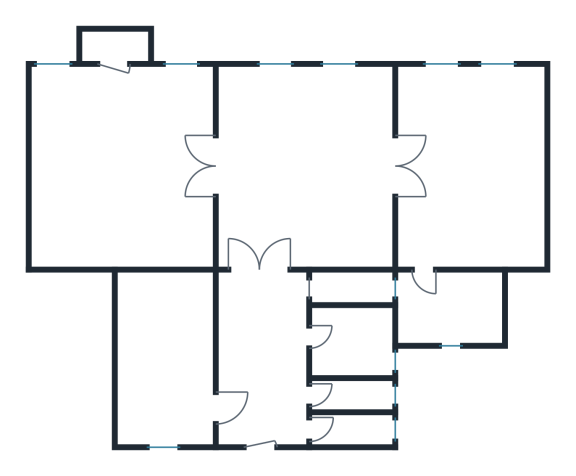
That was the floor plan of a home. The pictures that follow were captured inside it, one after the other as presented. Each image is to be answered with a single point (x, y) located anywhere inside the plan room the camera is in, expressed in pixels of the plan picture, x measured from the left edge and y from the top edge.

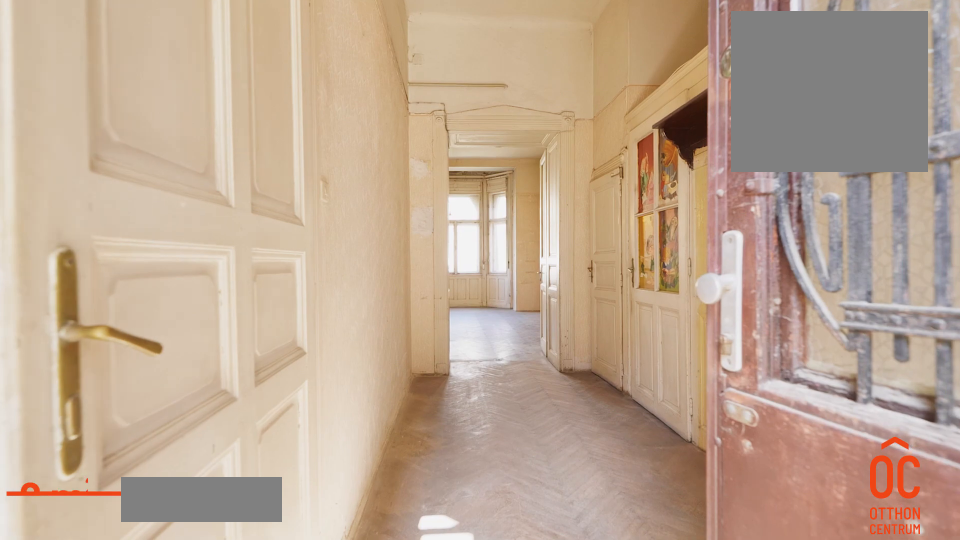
(263, 356)
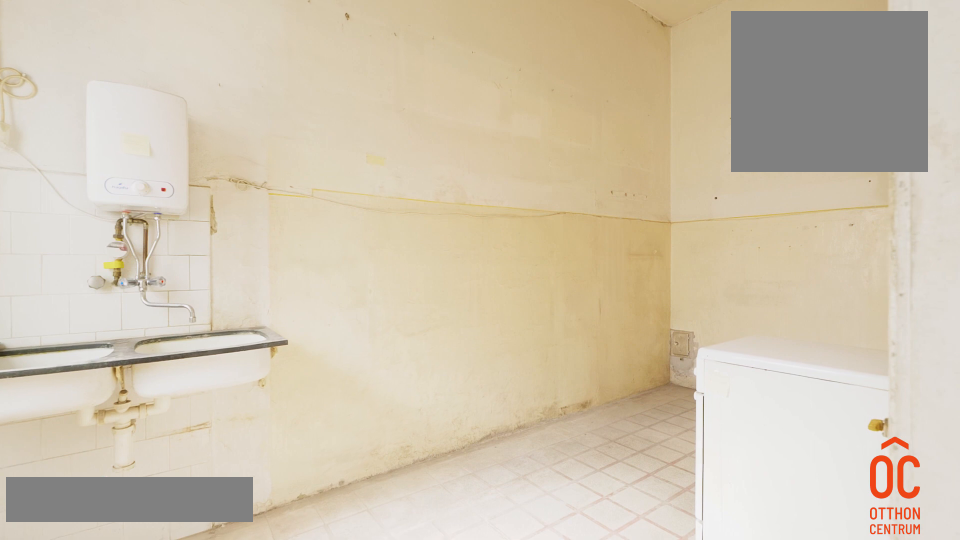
(161, 356)
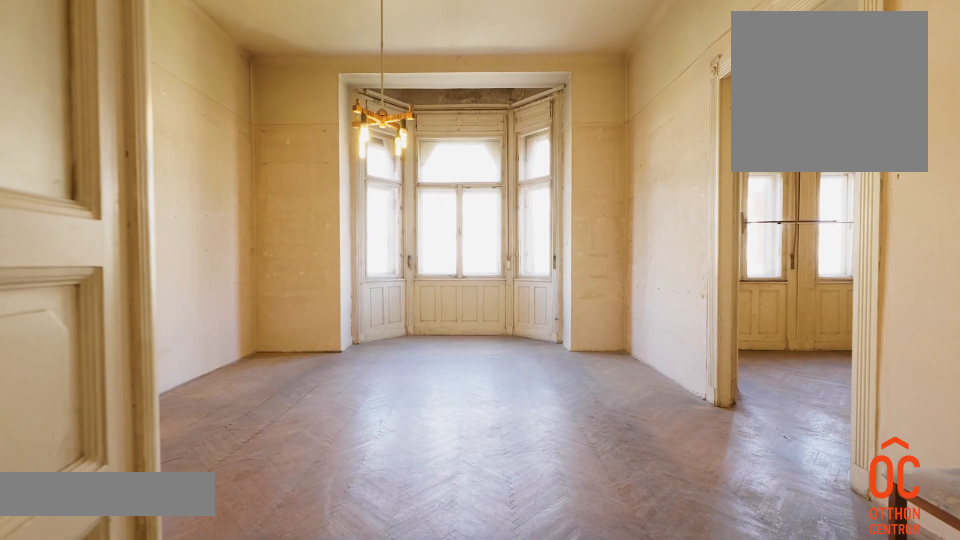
(305, 166)
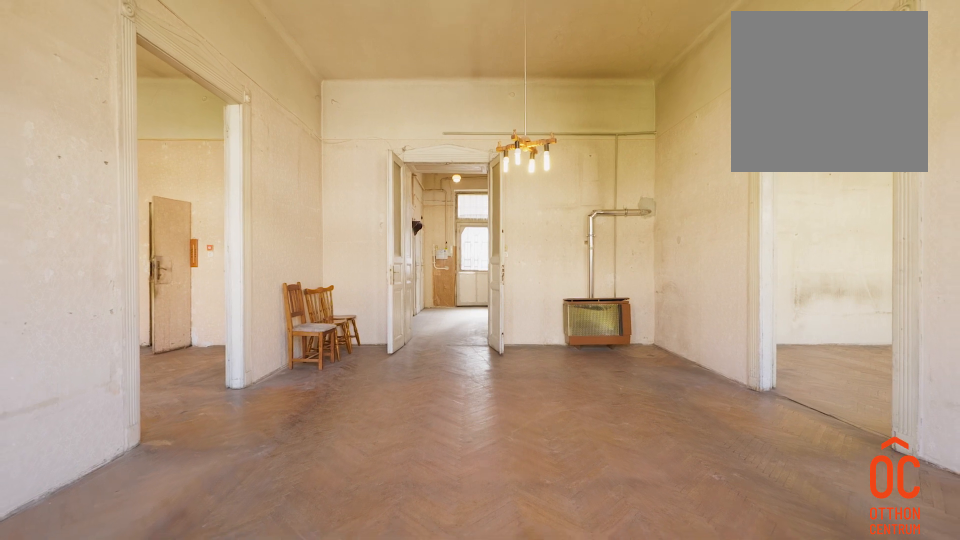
(305, 166)
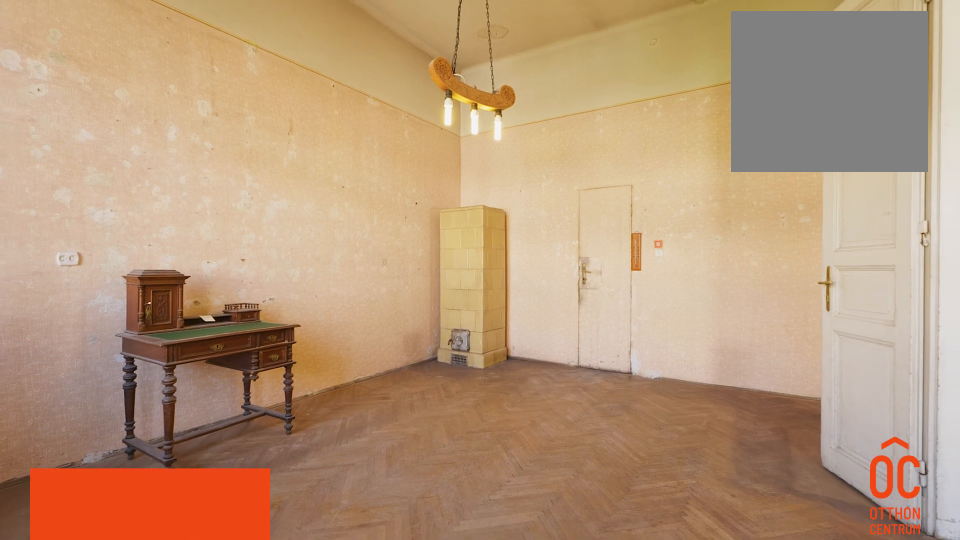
(478, 166)
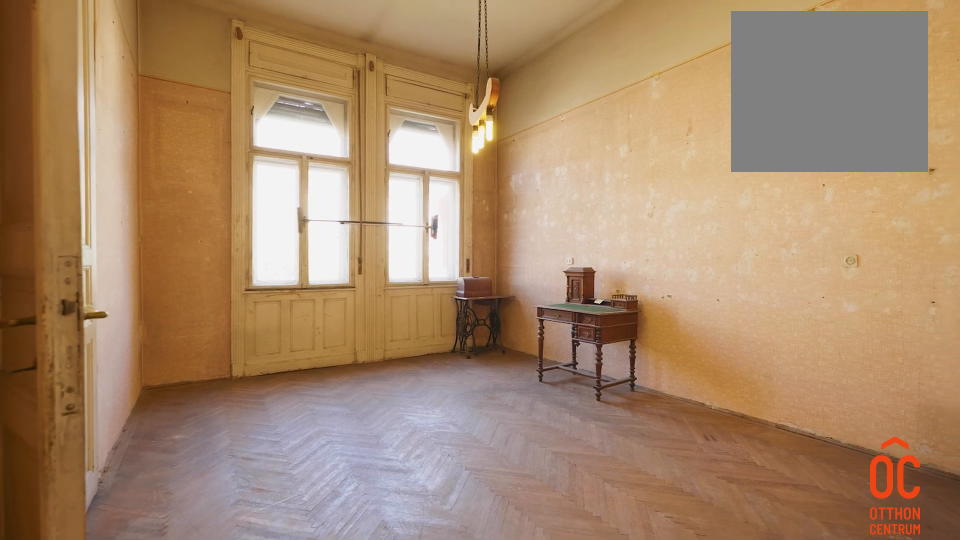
(478, 166)
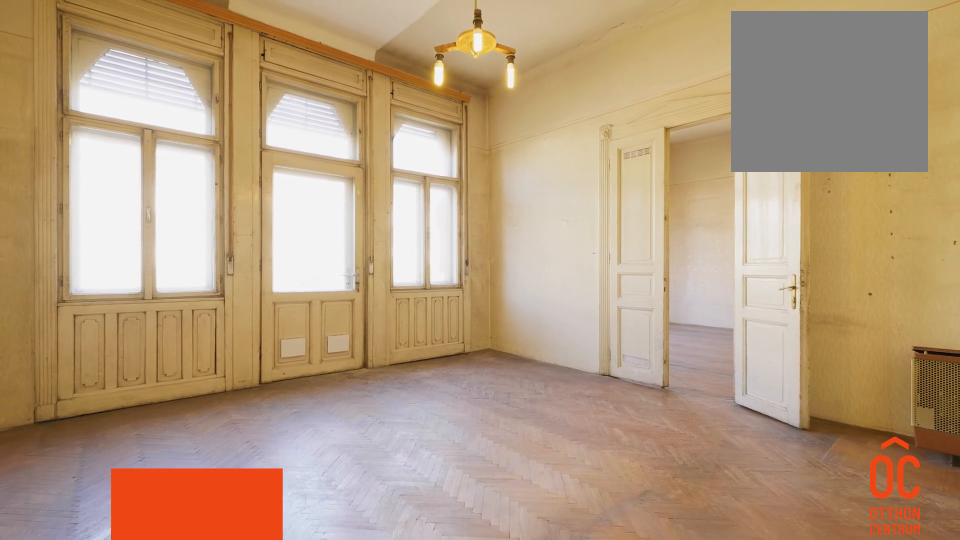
(124, 166)
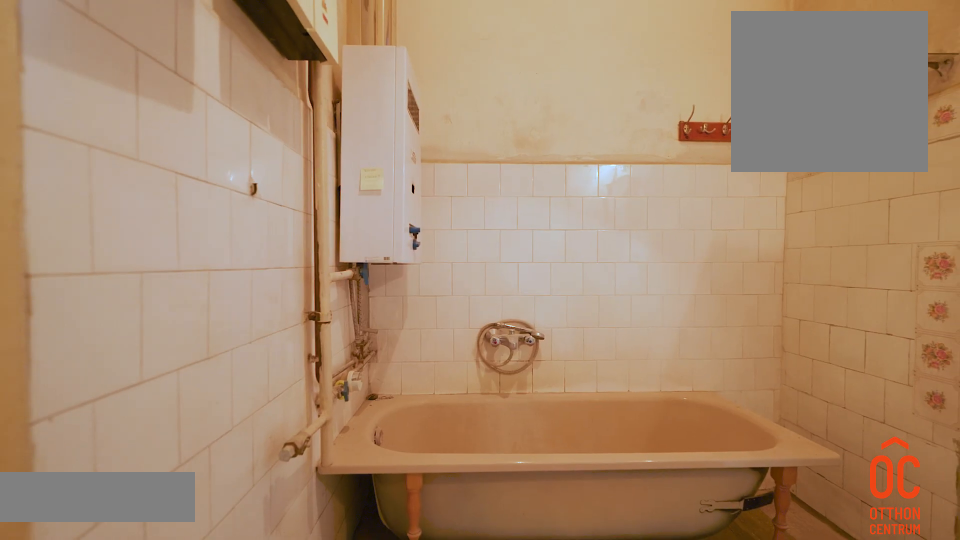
(461, 304)
